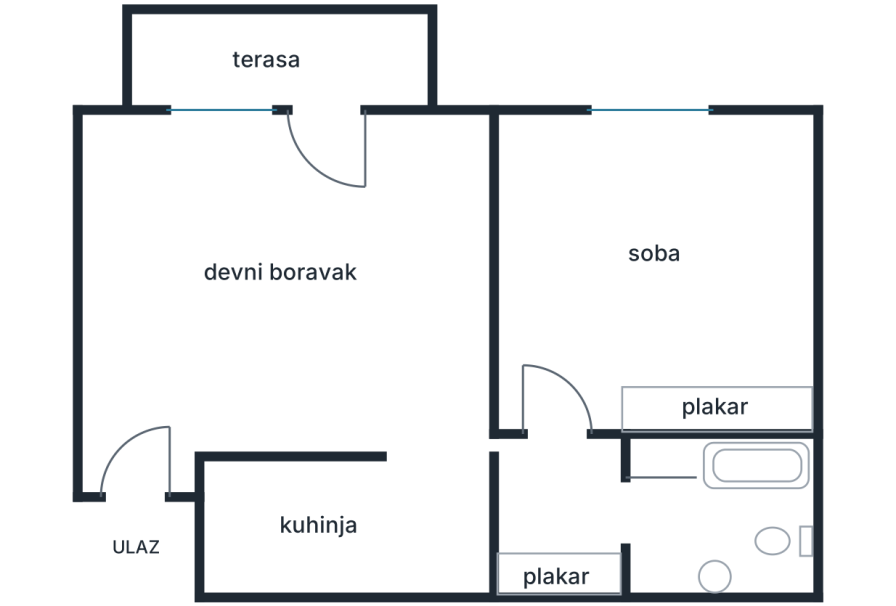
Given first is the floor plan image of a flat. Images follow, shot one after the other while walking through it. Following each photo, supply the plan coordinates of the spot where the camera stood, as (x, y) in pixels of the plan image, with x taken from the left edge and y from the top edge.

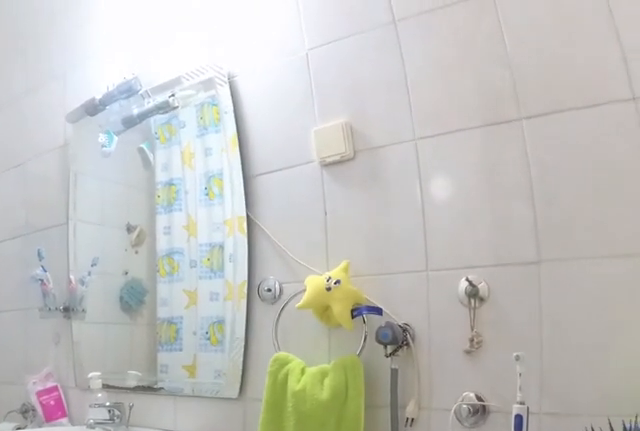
(604, 455)
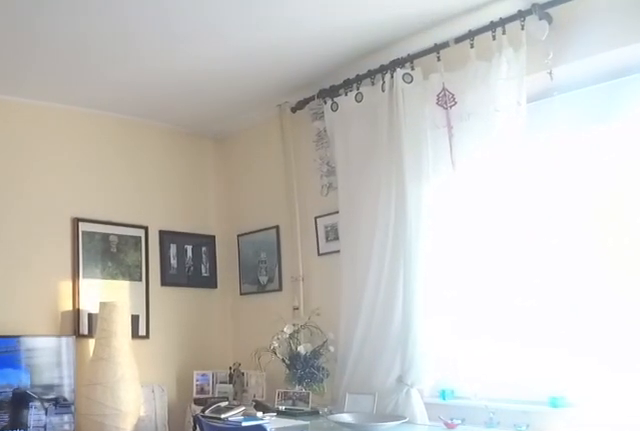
(355, 340)
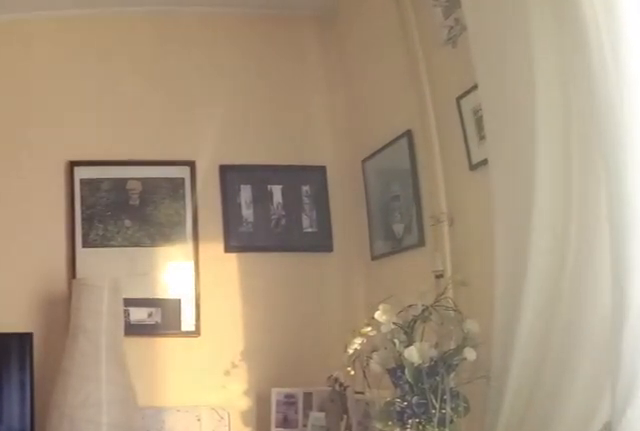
(356, 155)
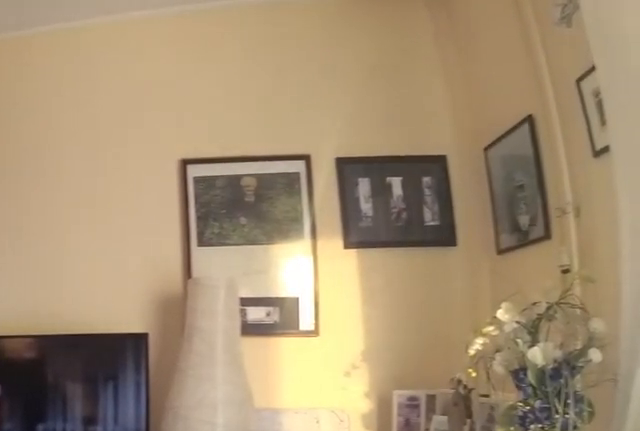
(356, 153)
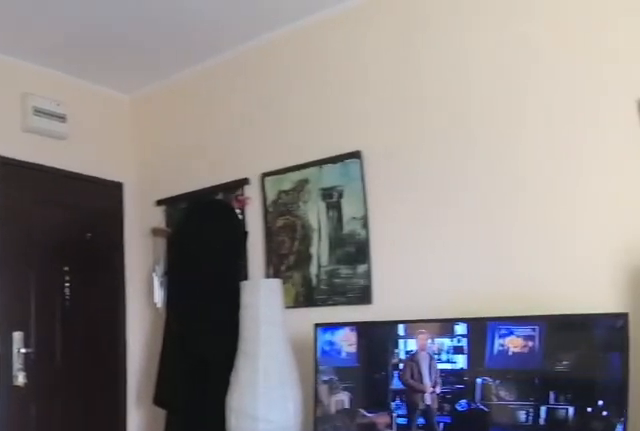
(303, 188)
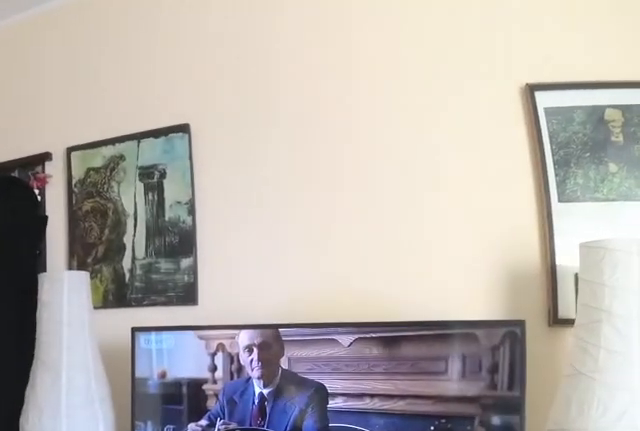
(241, 281)
